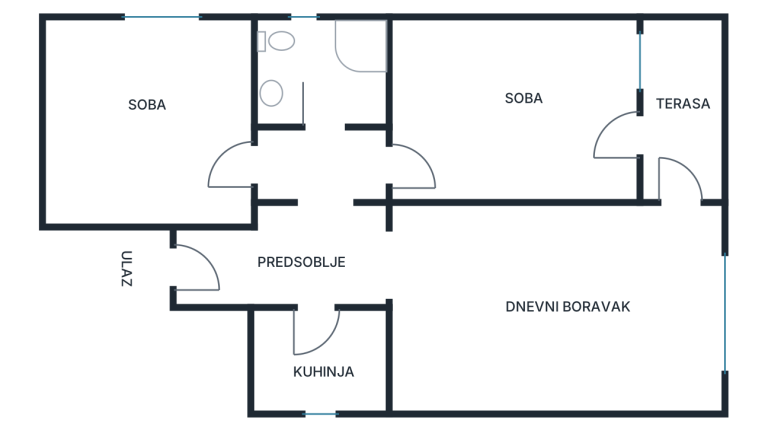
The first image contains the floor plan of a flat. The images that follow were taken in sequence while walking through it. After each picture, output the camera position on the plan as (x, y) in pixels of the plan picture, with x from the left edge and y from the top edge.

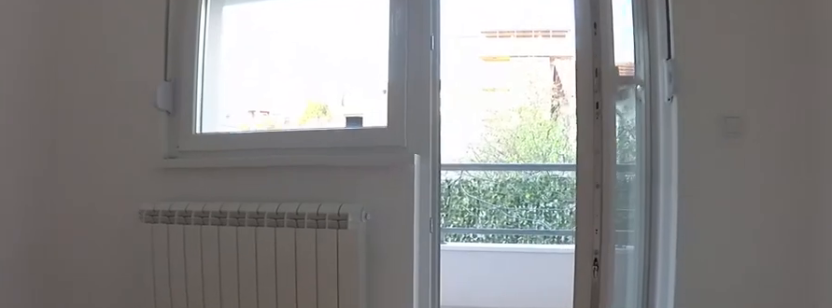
(481, 160)
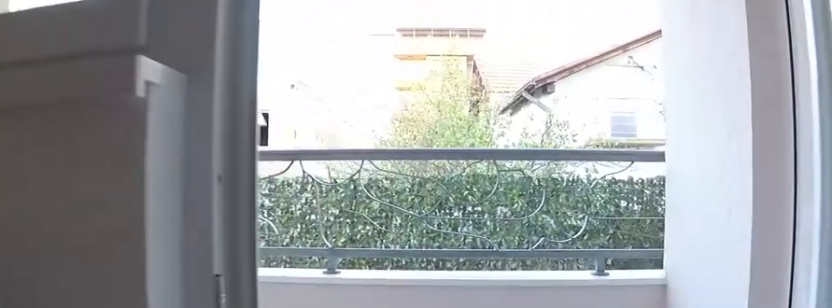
(556, 152)
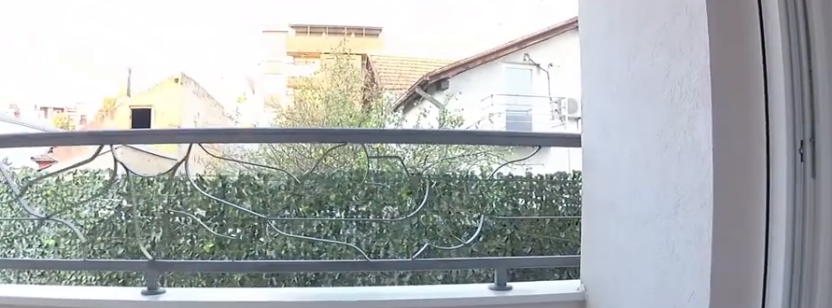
(599, 147)
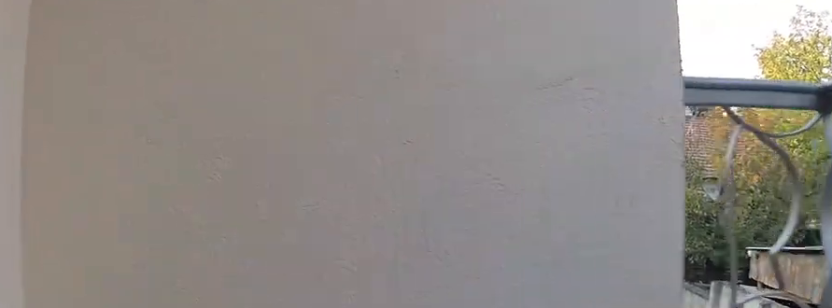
(682, 95)
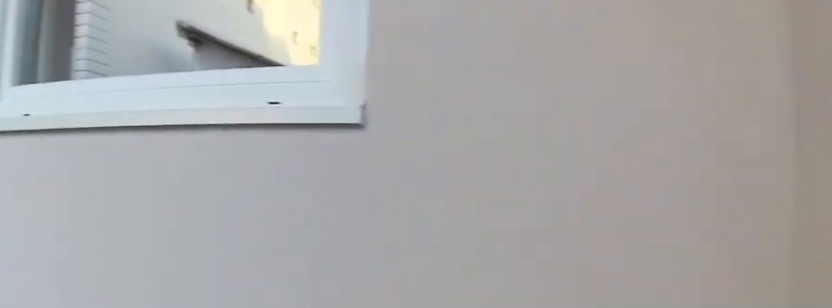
(681, 97)
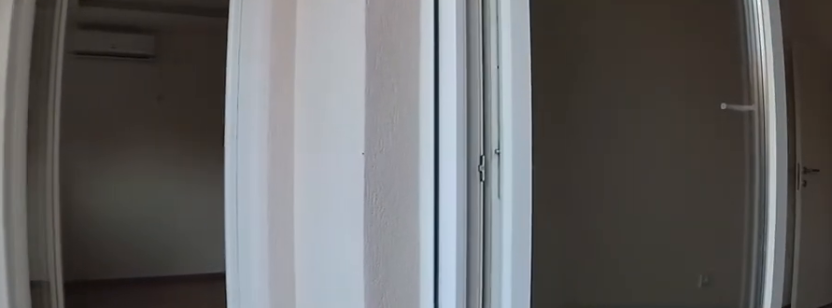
(683, 117)
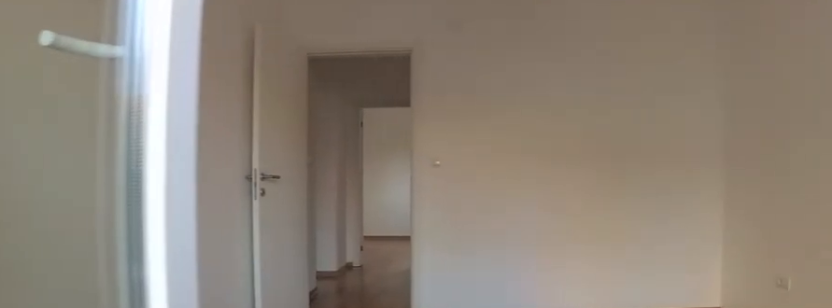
(681, 137)
